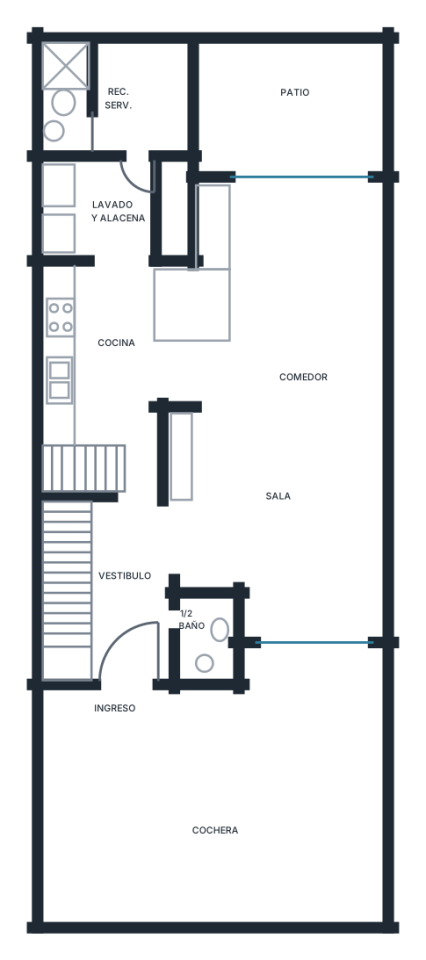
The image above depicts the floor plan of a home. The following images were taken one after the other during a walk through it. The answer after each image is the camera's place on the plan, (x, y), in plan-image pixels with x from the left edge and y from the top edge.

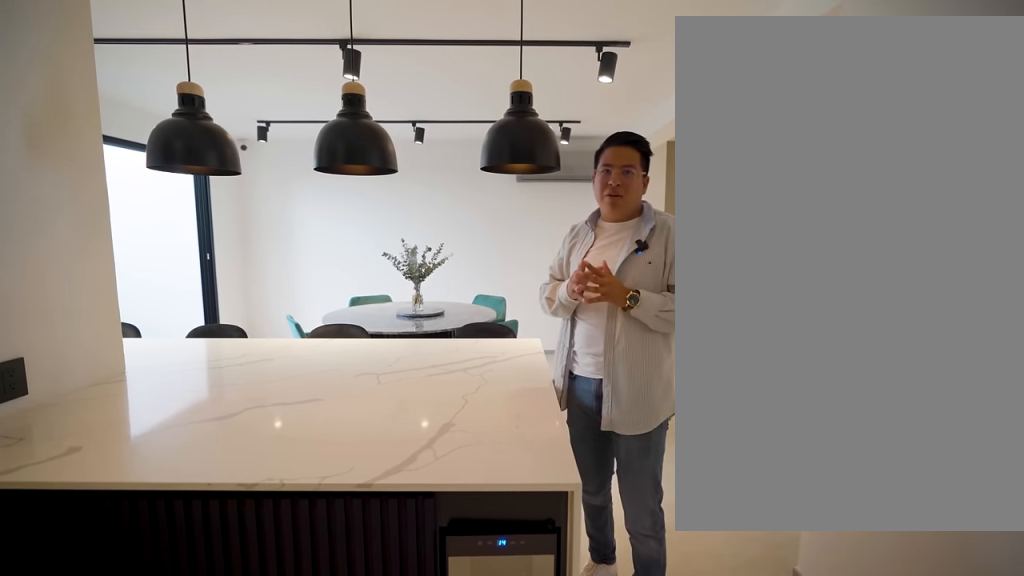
(96, 318)
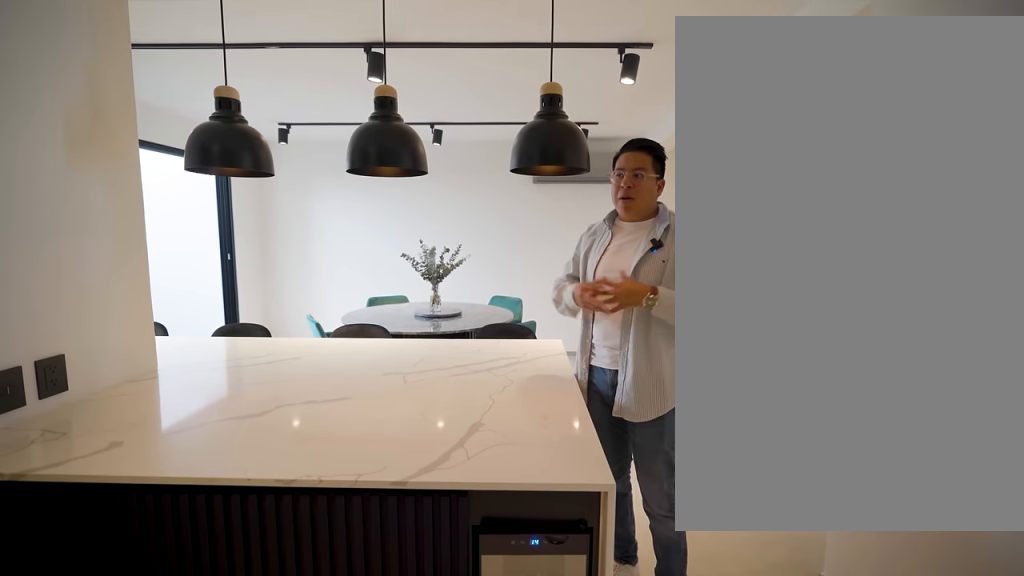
(96, 317)
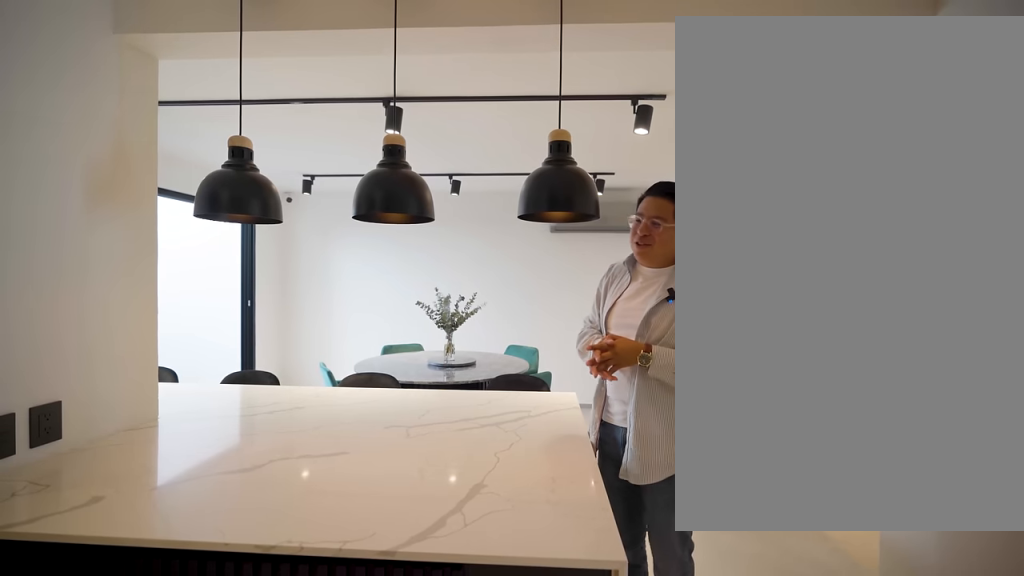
(97, 318)
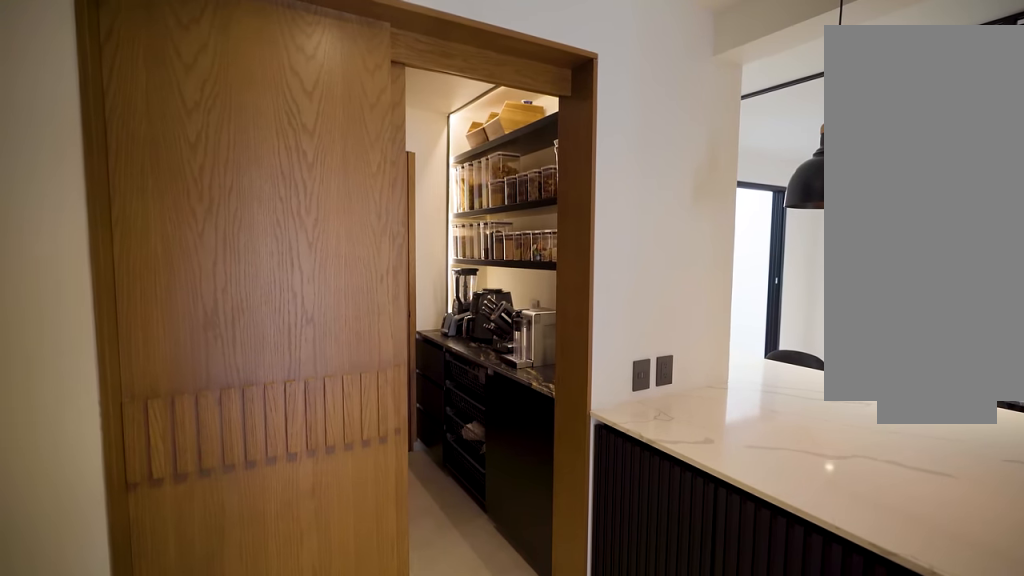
(96, 315)
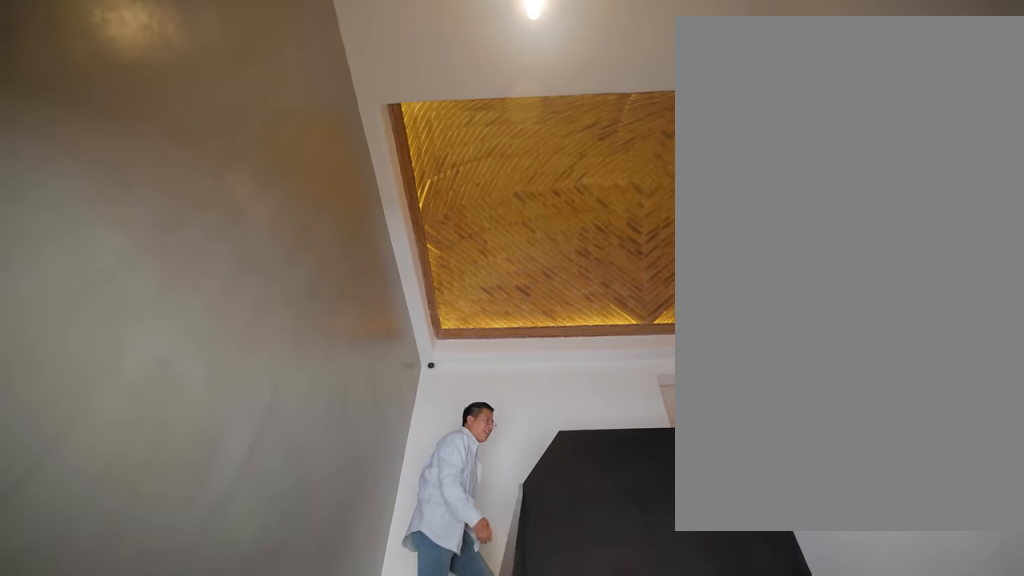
(138, 657)
